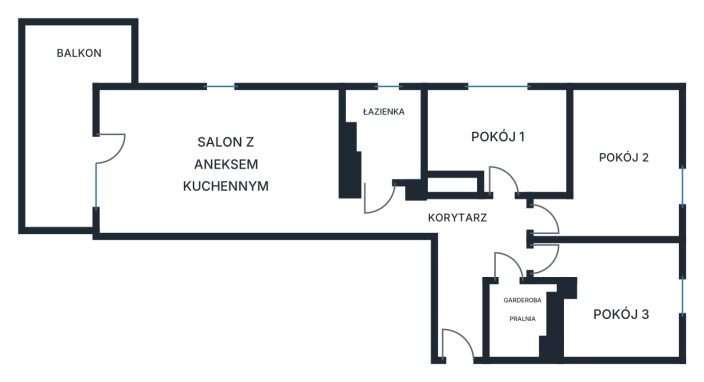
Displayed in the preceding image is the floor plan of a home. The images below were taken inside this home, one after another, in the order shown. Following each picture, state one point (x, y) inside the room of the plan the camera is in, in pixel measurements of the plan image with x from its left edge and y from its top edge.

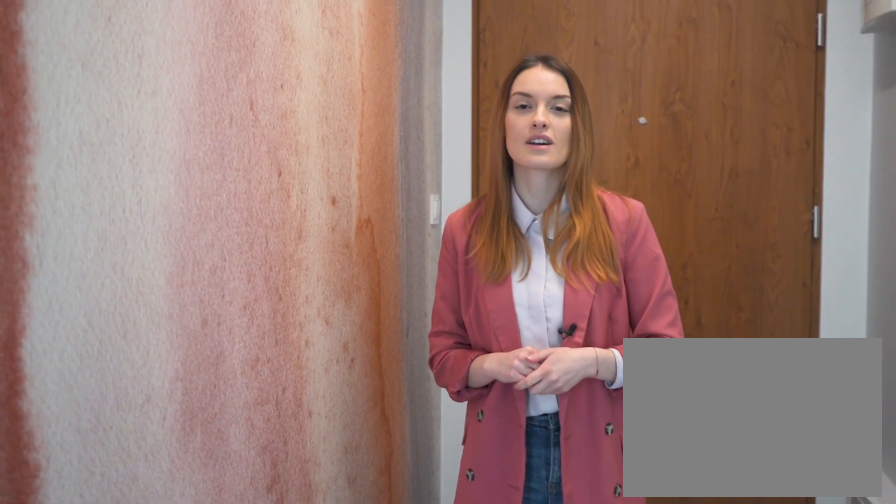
(453, 247)
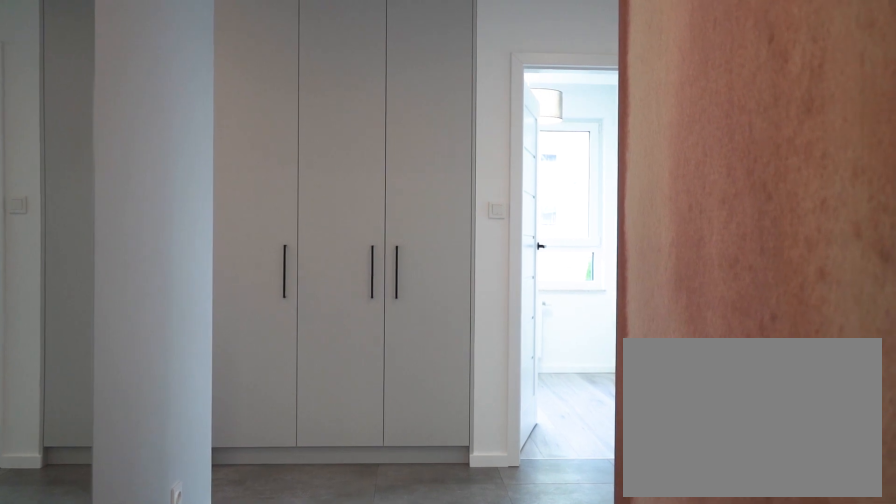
(453, 247)
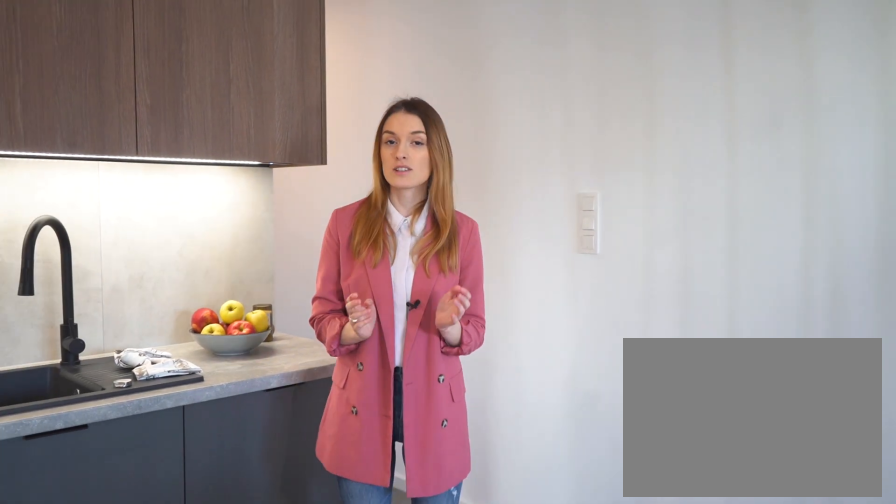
(218, 161)
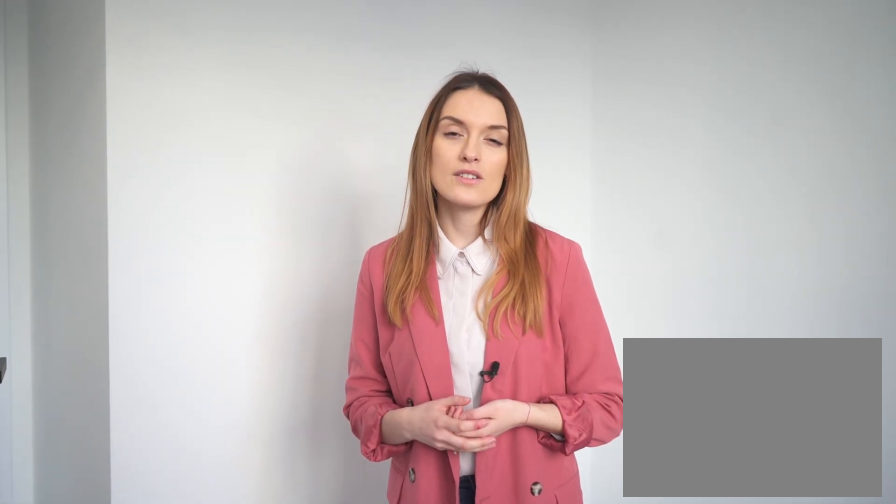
(501, 136)
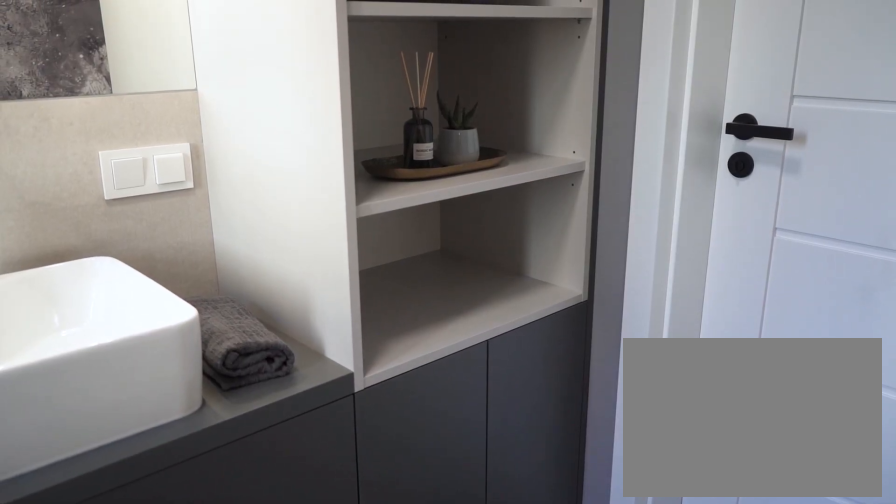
(386, 134)
